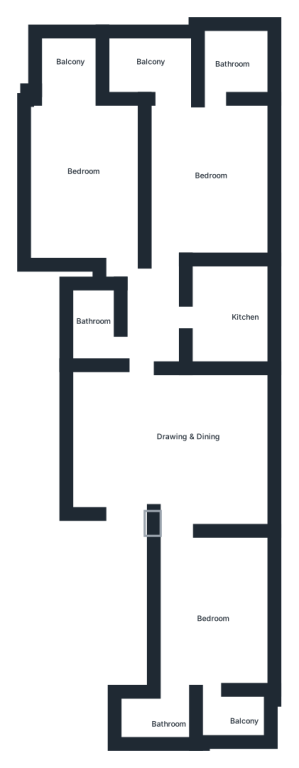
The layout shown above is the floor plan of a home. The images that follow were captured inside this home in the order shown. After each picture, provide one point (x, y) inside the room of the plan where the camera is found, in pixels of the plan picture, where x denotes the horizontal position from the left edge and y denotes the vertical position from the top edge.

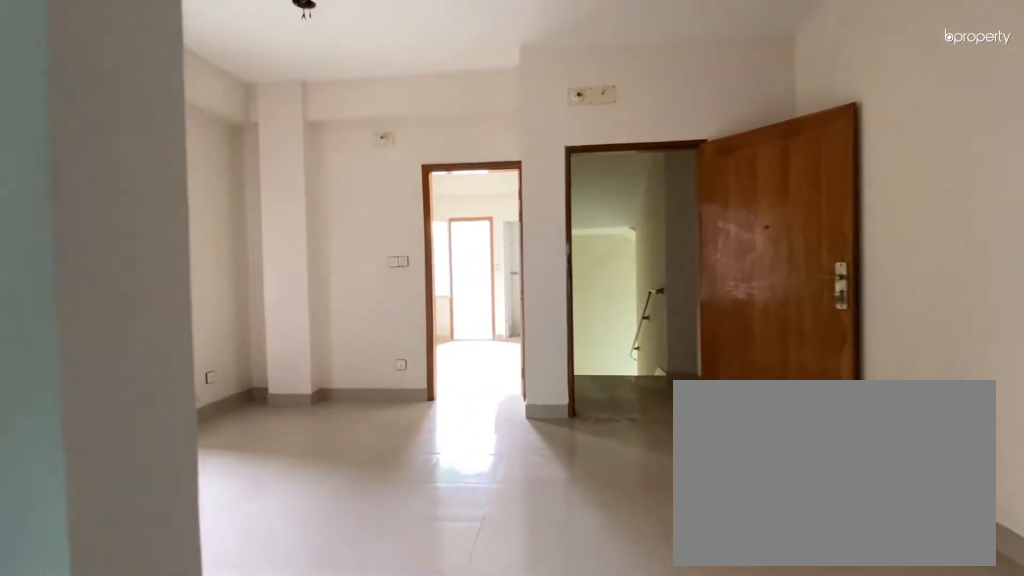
(176, 423)
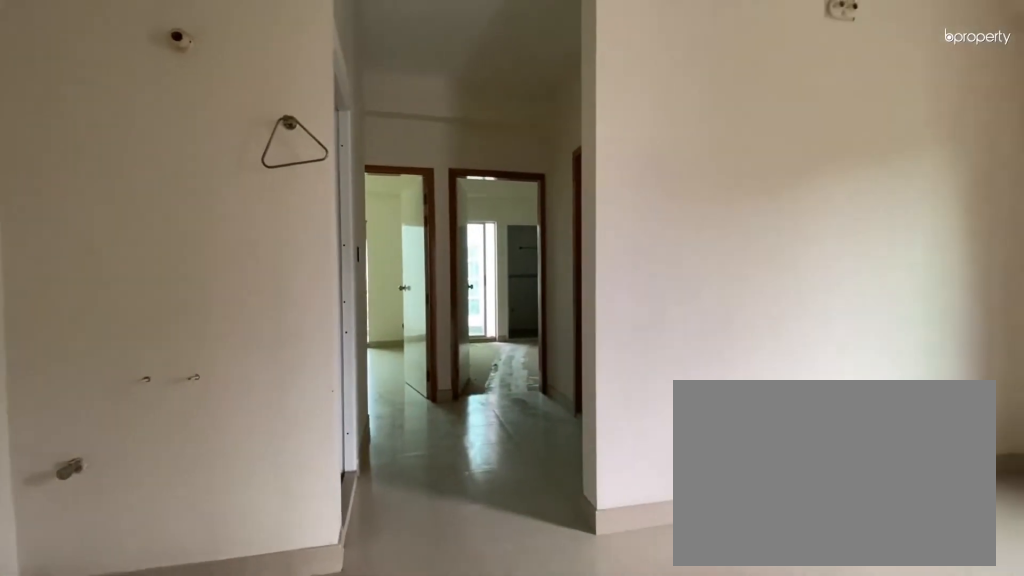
(176, 423)
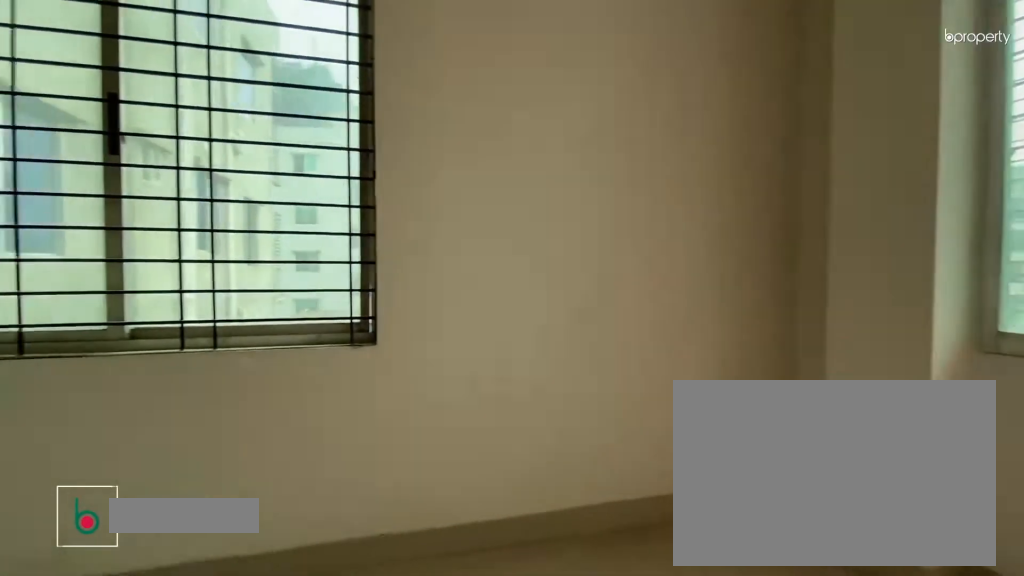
(209, 607)
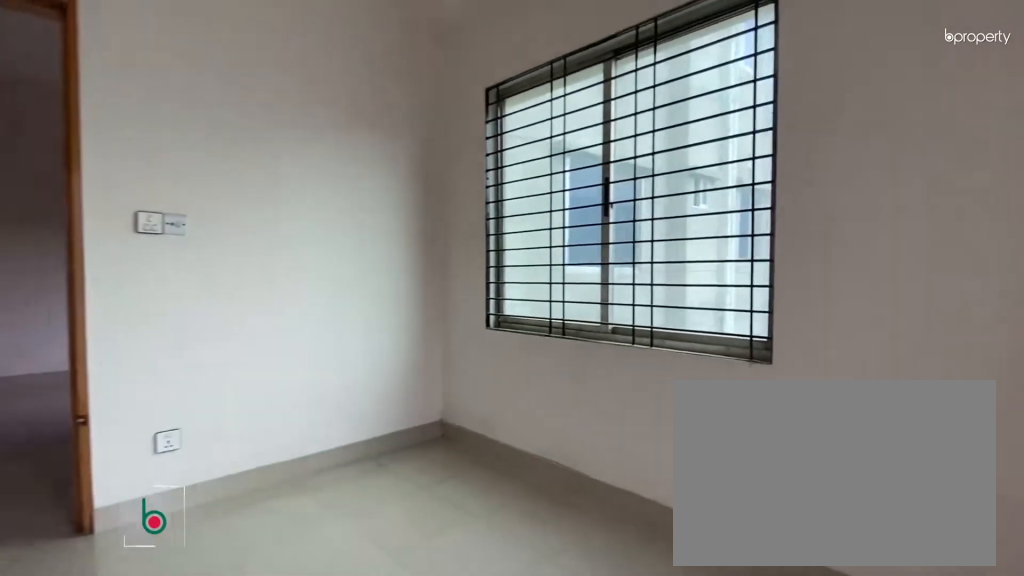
(209, 607)
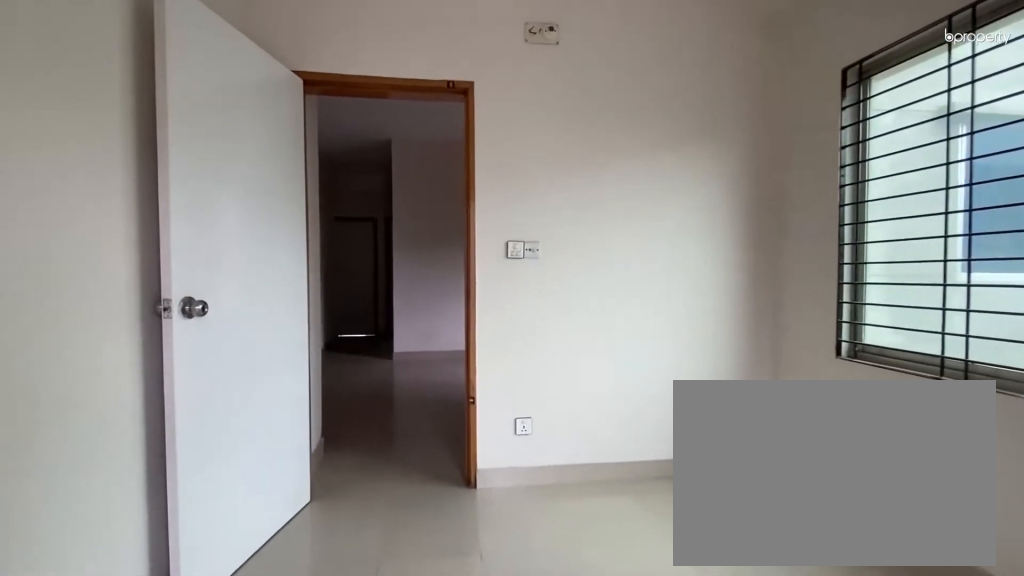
(209, 607)
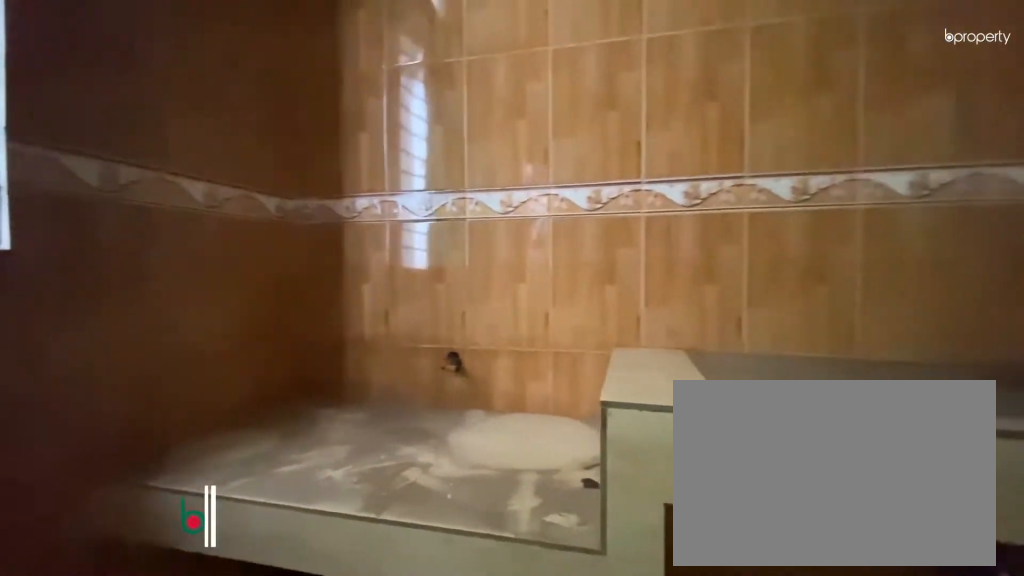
(239, 312)
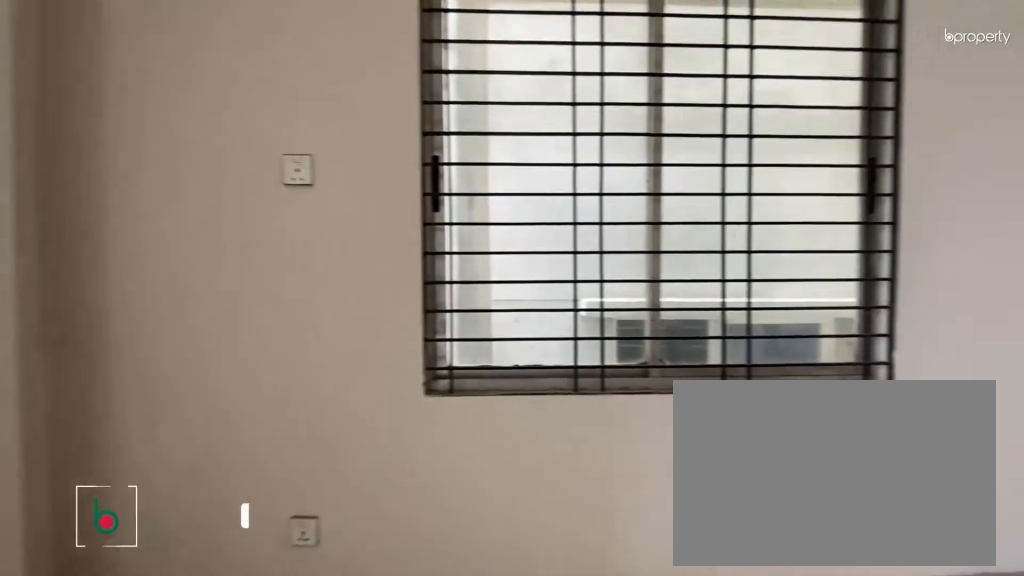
(211, 173)
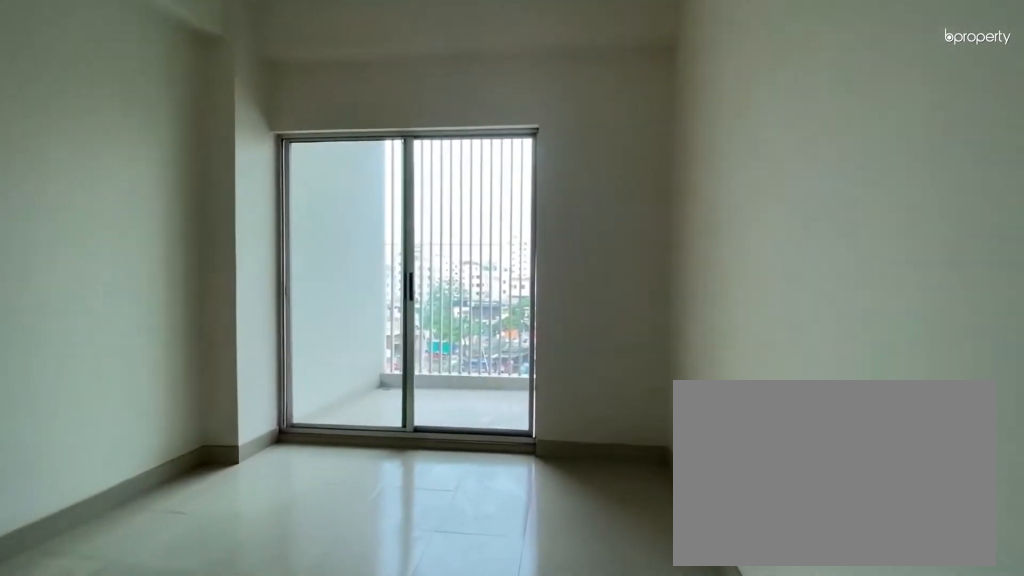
(82, 175)
